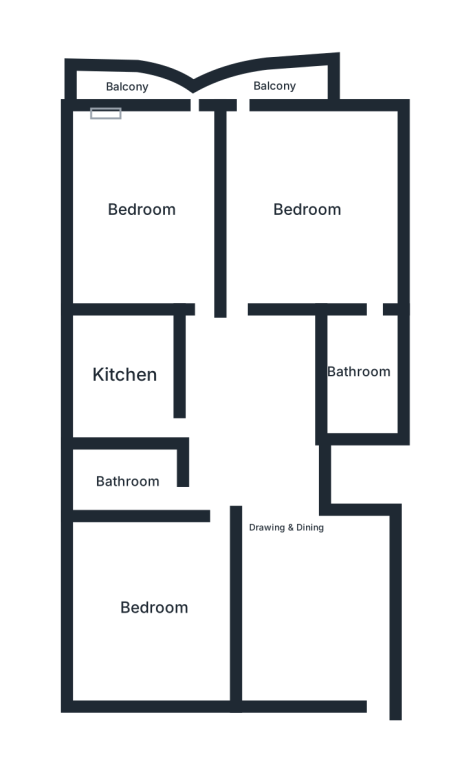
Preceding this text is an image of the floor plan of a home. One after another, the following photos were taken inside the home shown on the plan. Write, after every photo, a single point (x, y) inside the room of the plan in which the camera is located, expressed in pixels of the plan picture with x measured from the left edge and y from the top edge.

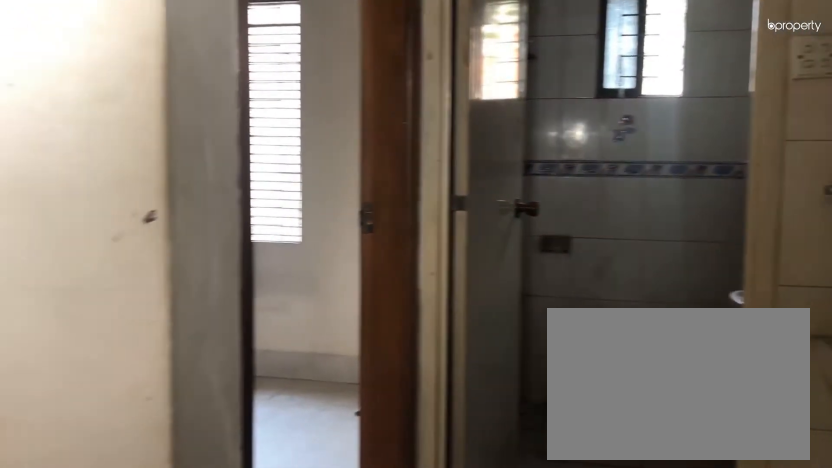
(289, 527)
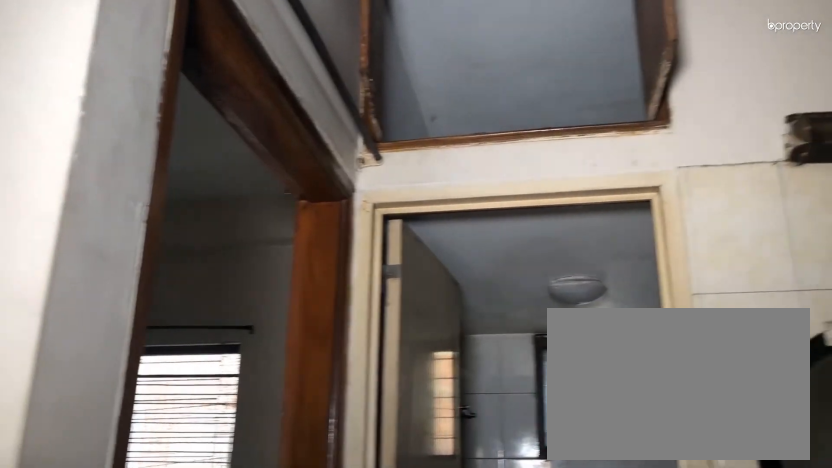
(289, 527)
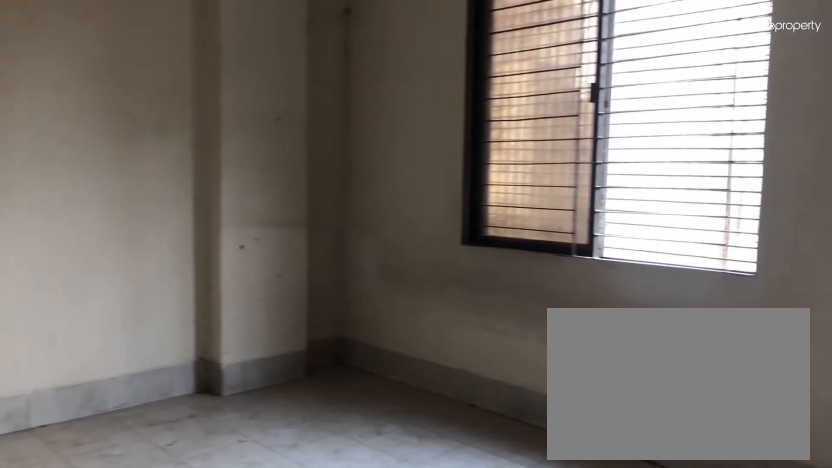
(154, 608)
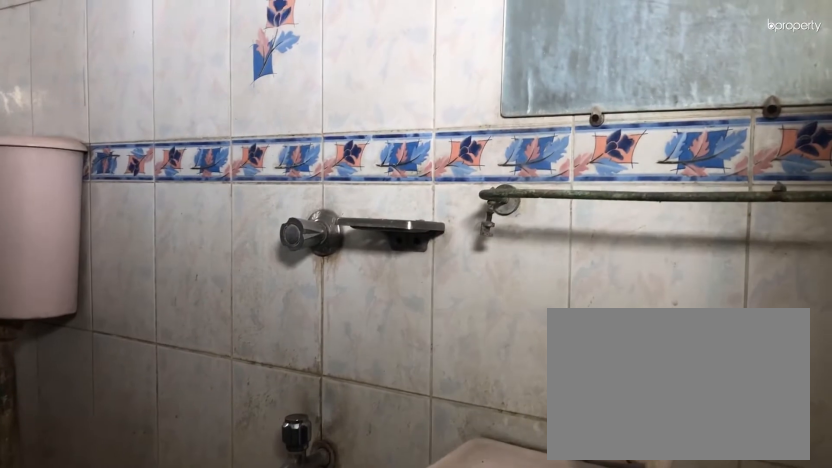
(128, 478)
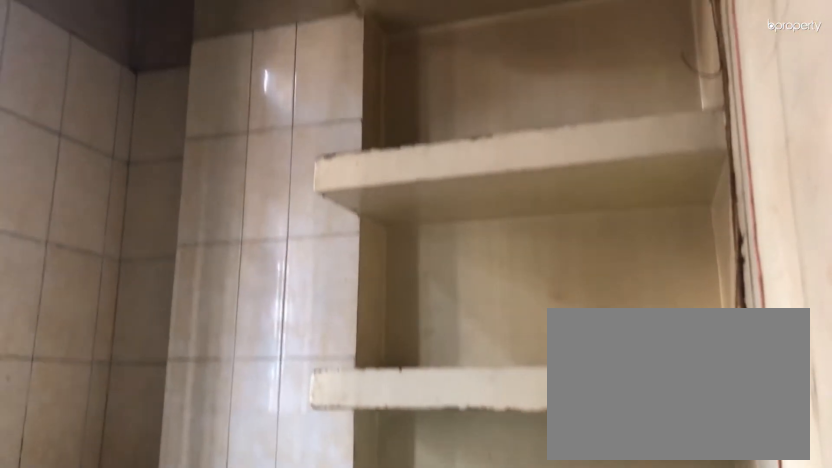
(125, 373)
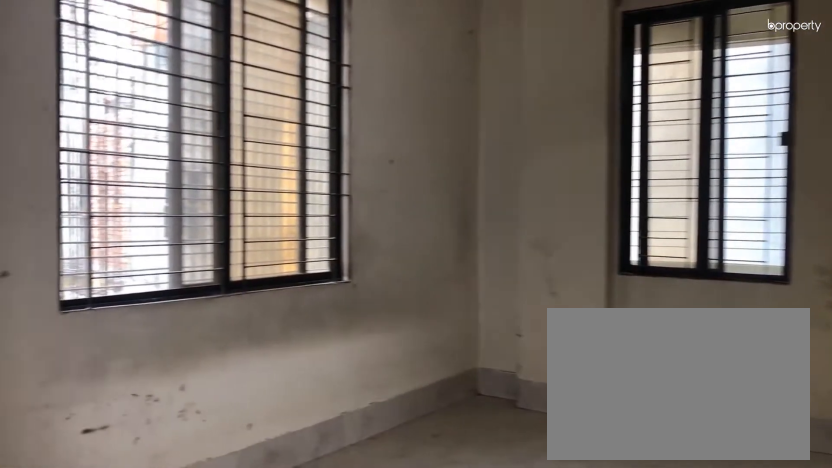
(142, 207)
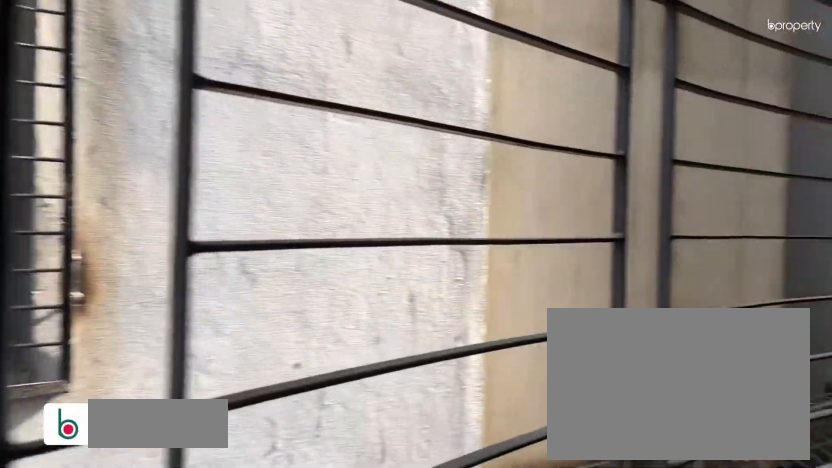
(125, 89)
